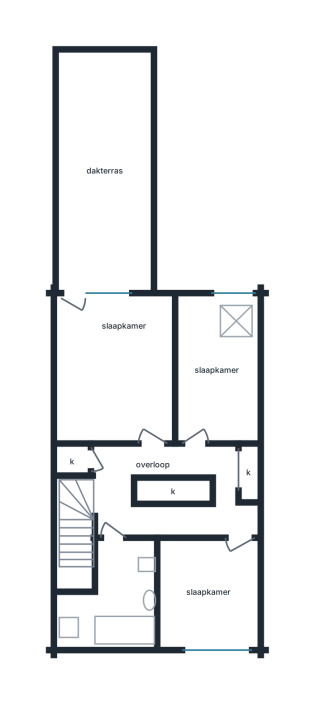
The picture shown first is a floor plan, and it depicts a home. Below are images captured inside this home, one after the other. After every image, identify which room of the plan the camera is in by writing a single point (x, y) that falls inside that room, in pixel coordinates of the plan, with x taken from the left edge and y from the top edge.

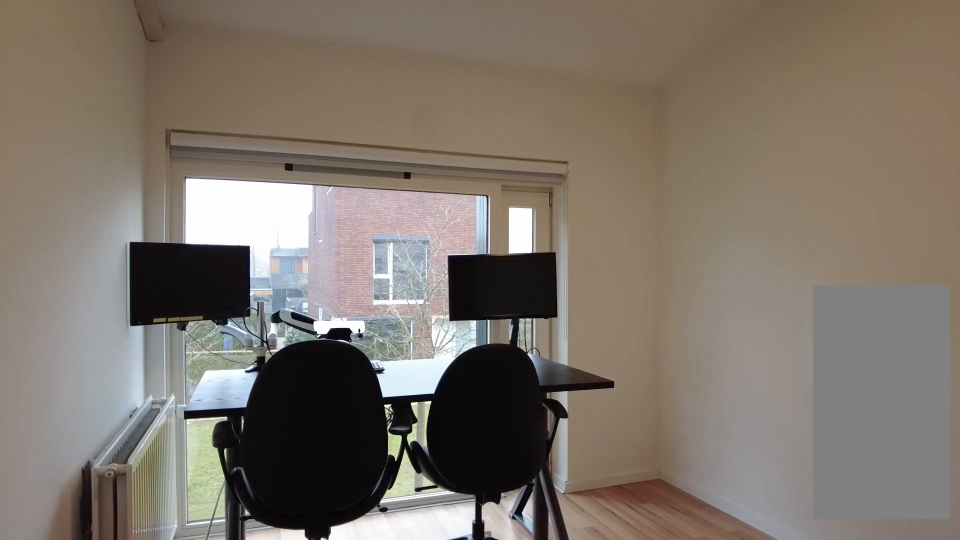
(206, 598)
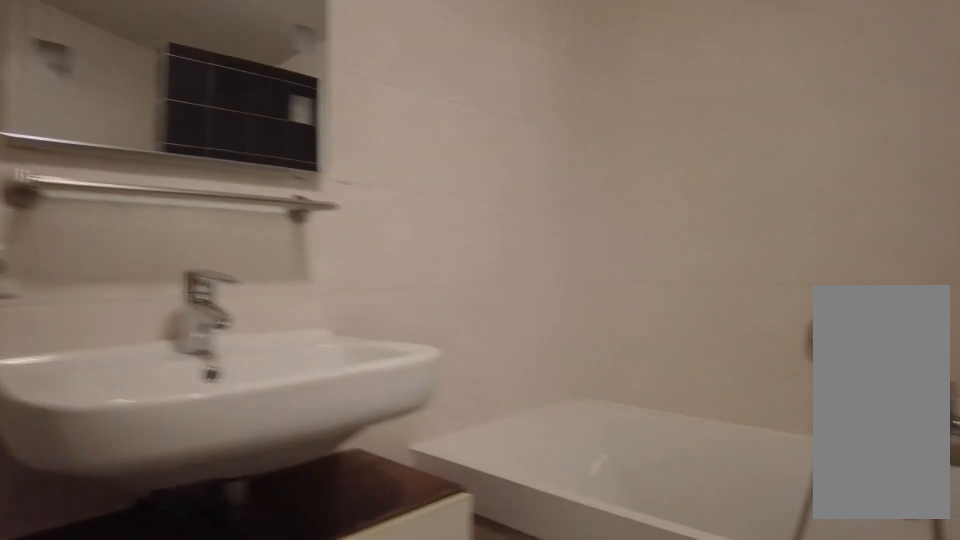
(114, 593)
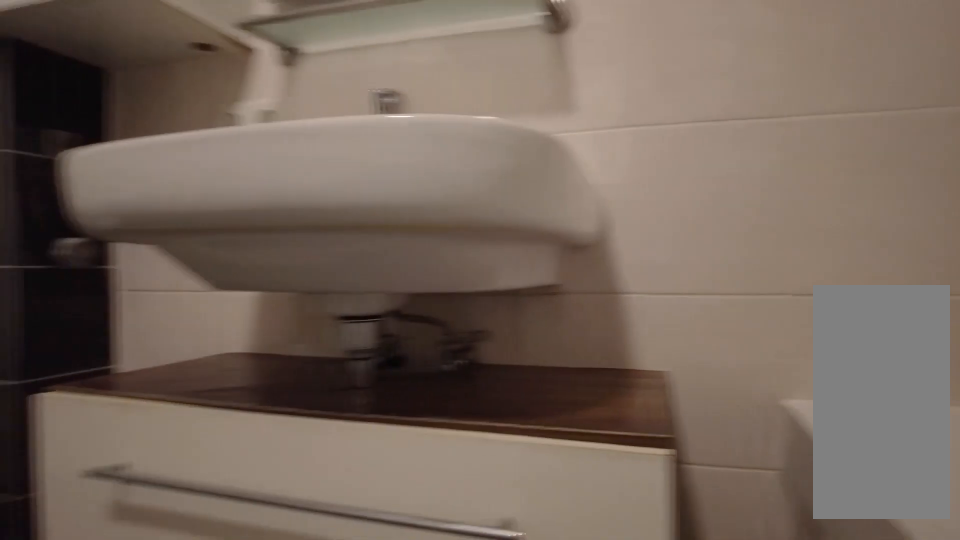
(114, 593)
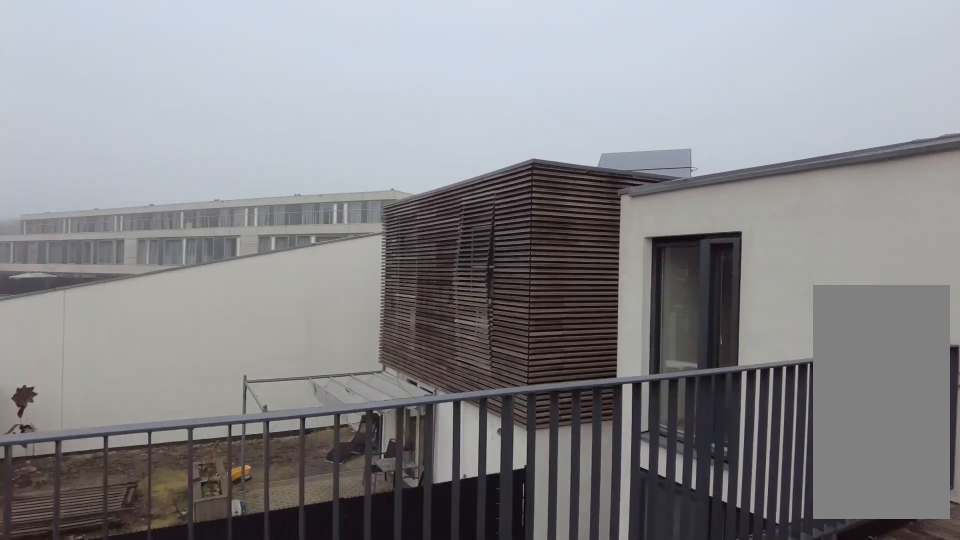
(105, 167)
